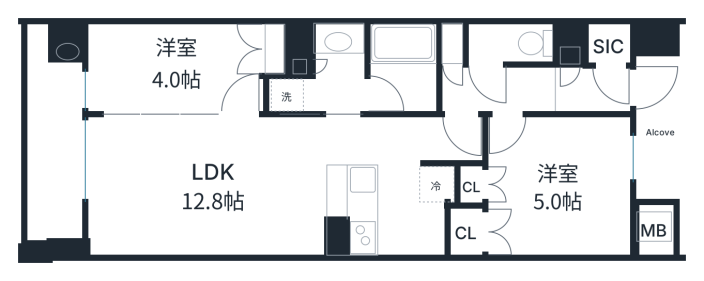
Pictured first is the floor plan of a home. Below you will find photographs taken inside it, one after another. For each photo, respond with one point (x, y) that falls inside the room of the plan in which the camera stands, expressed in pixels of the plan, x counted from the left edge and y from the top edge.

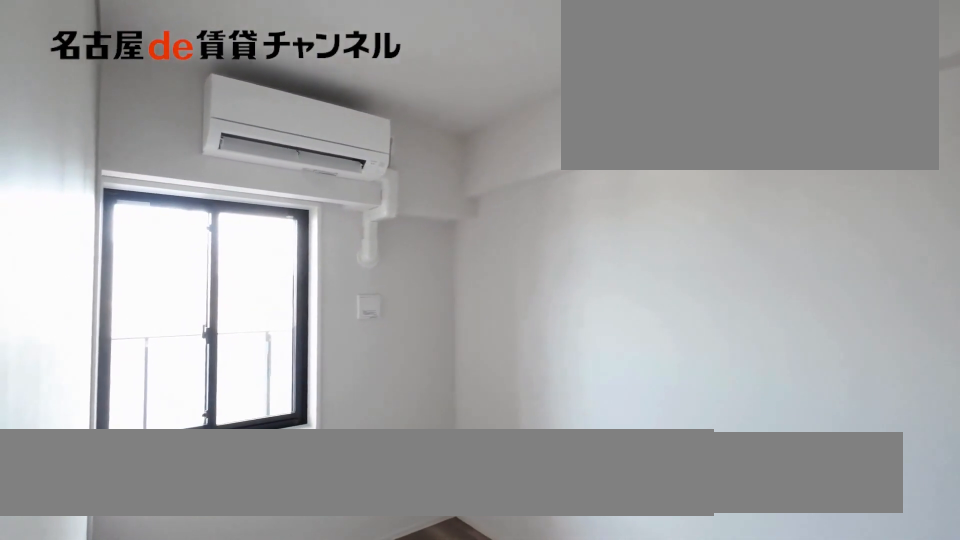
(172, 70)
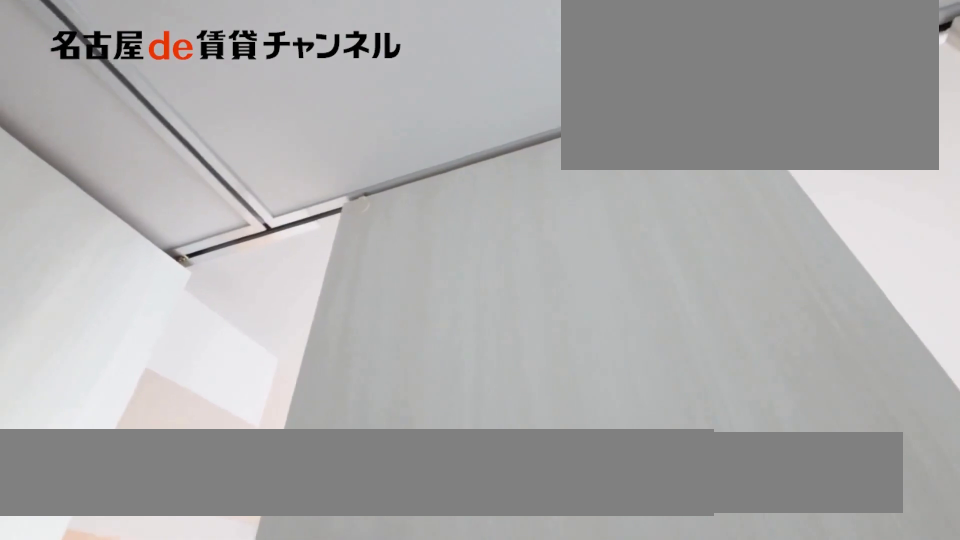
(172, 70)
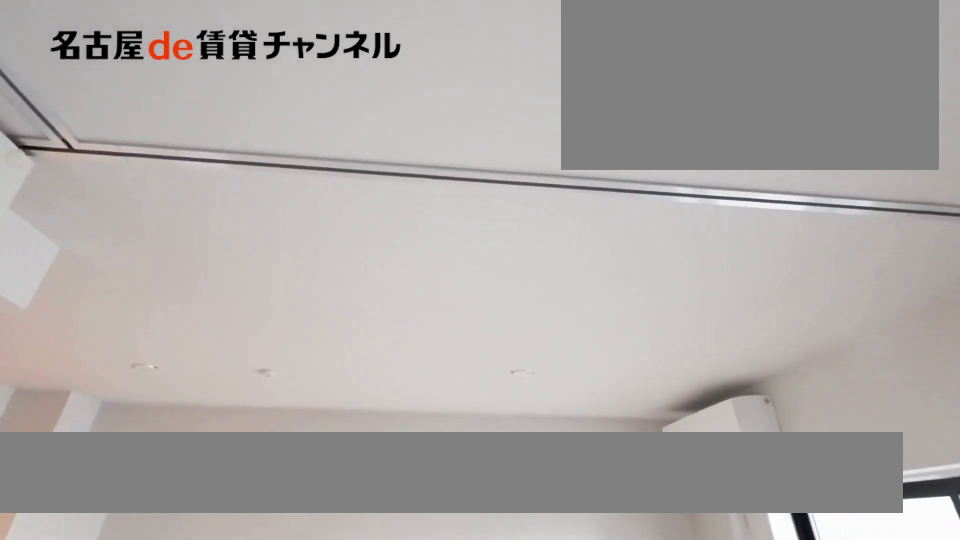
(203, 184)
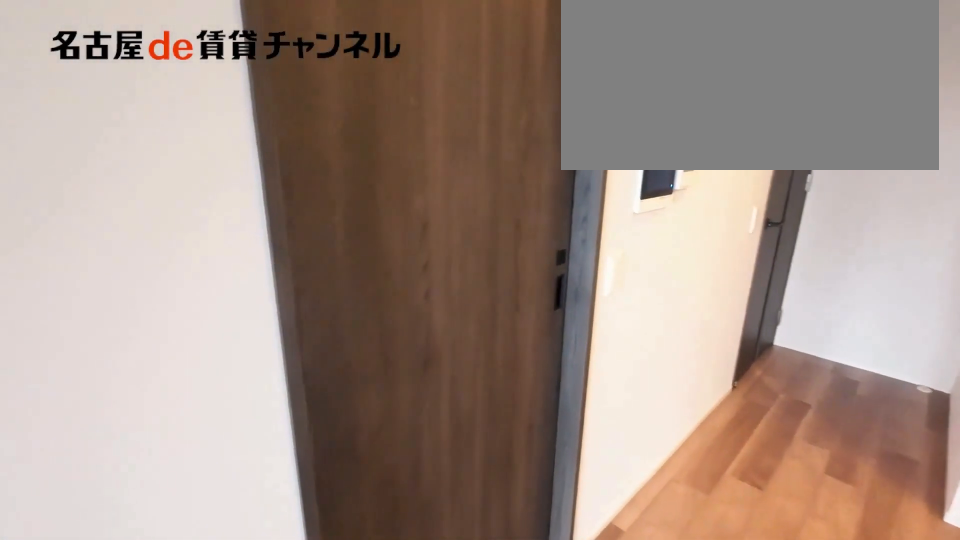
(203, 184)
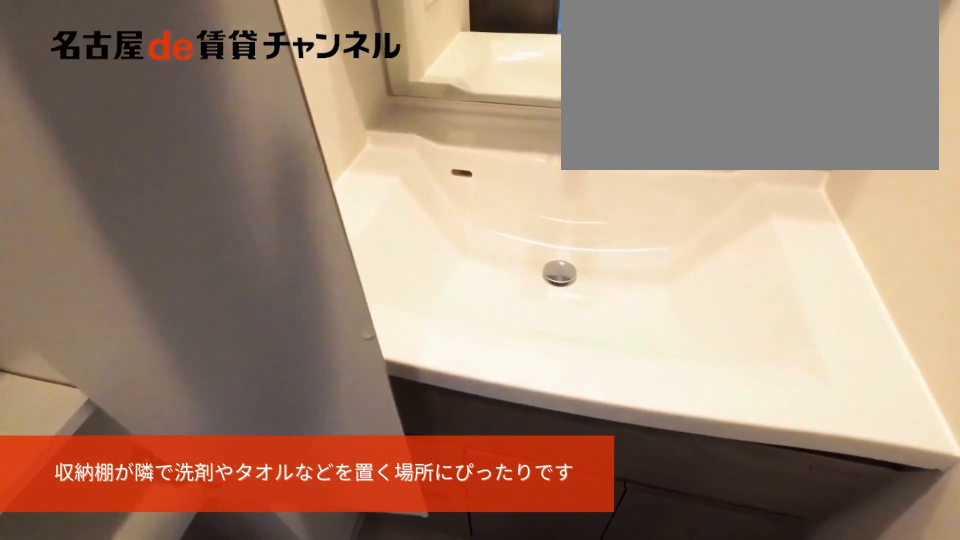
(319, 74)
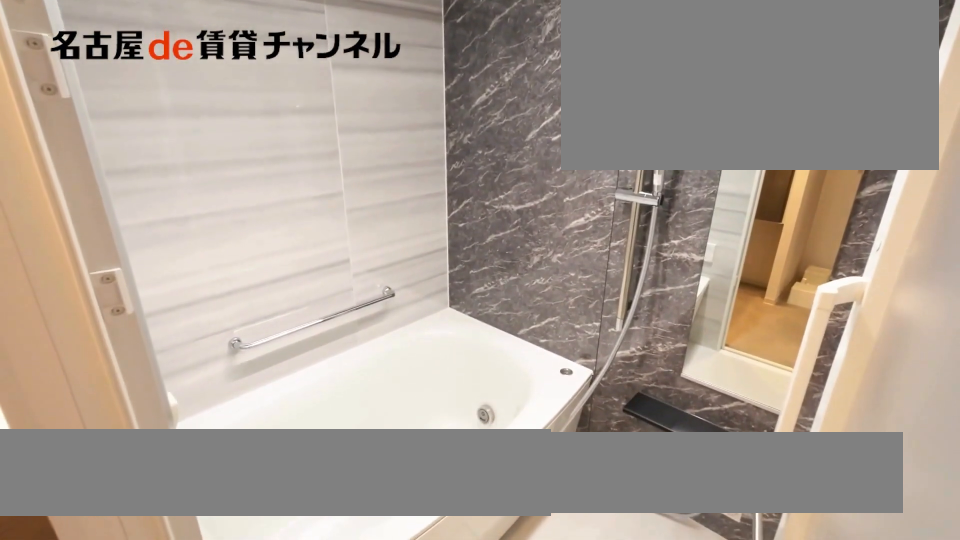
(401, 70)
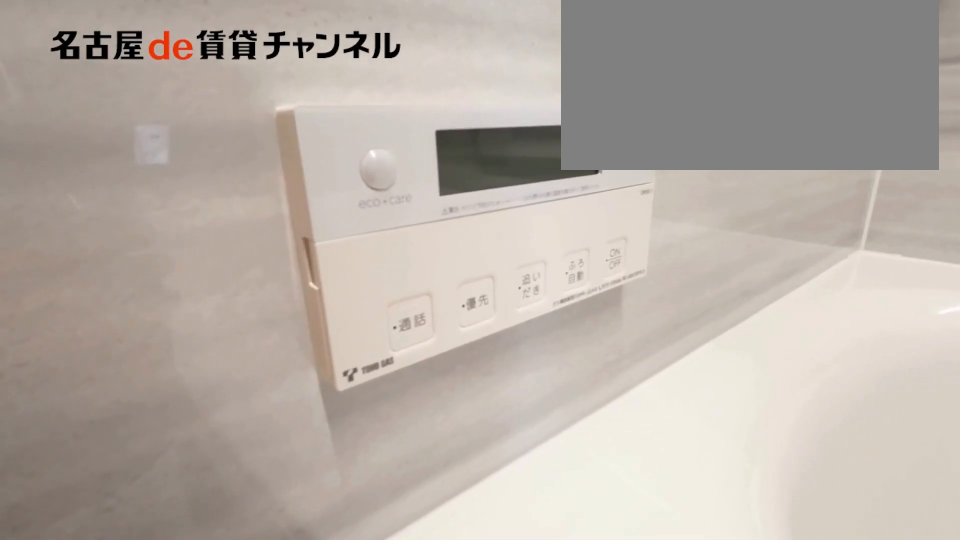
(401, 70)
